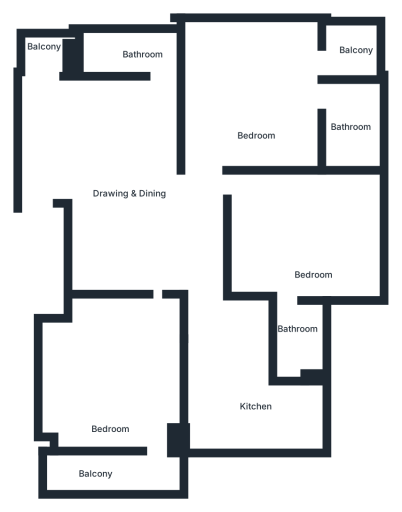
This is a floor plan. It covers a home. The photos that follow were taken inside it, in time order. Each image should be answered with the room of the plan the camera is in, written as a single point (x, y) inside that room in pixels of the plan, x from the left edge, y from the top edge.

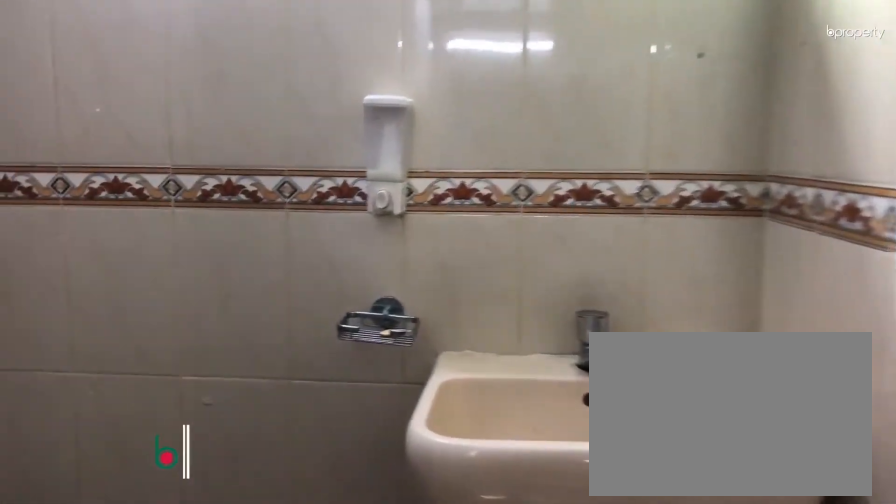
(138, 52)
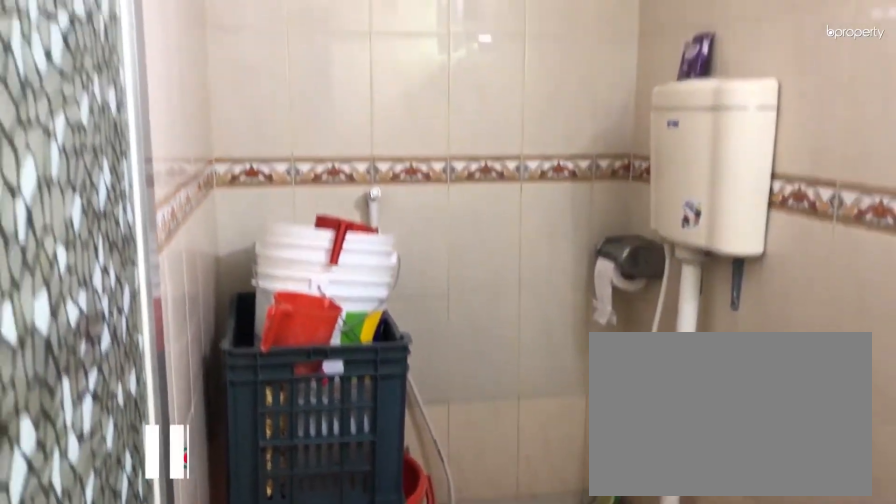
(138, 52)
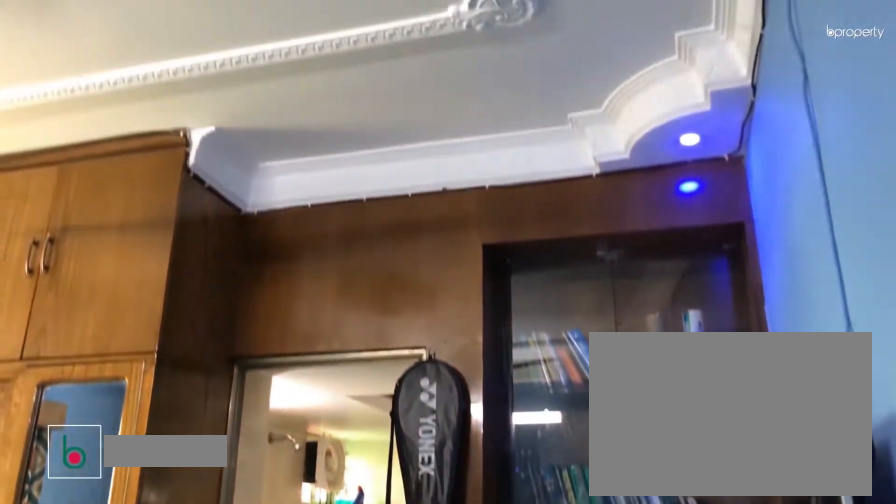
(317, 234)
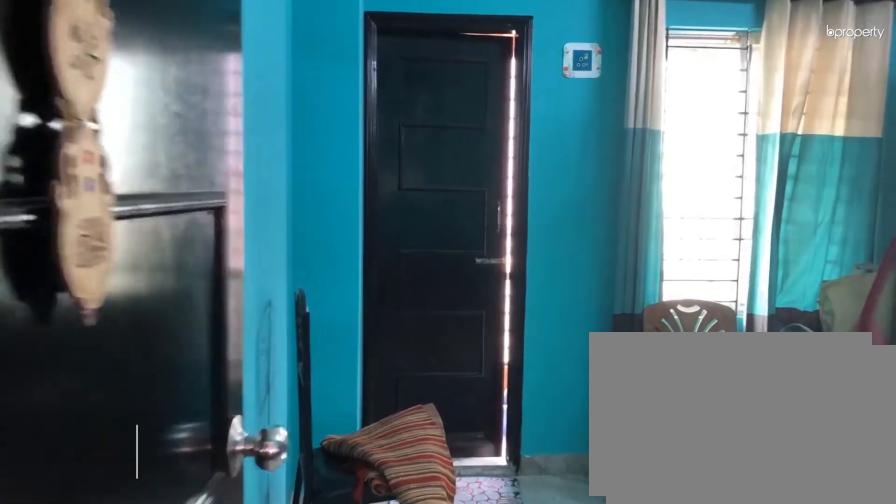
(121, 384)
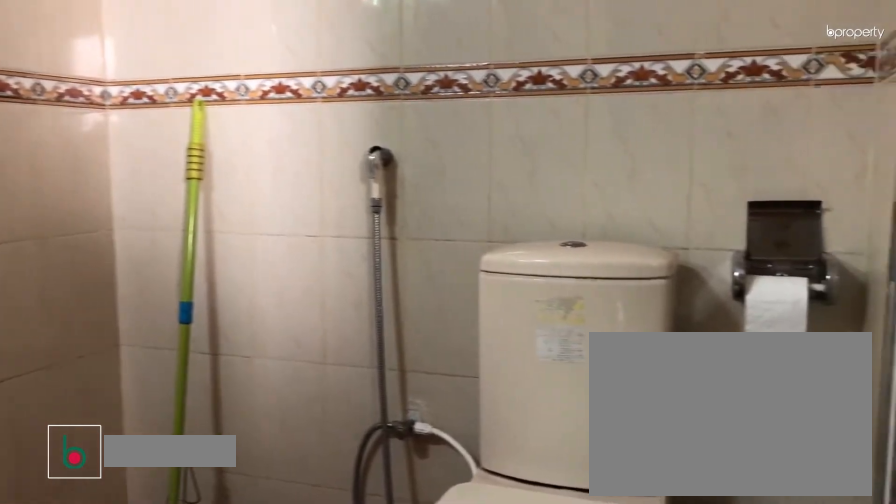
(351, 122)
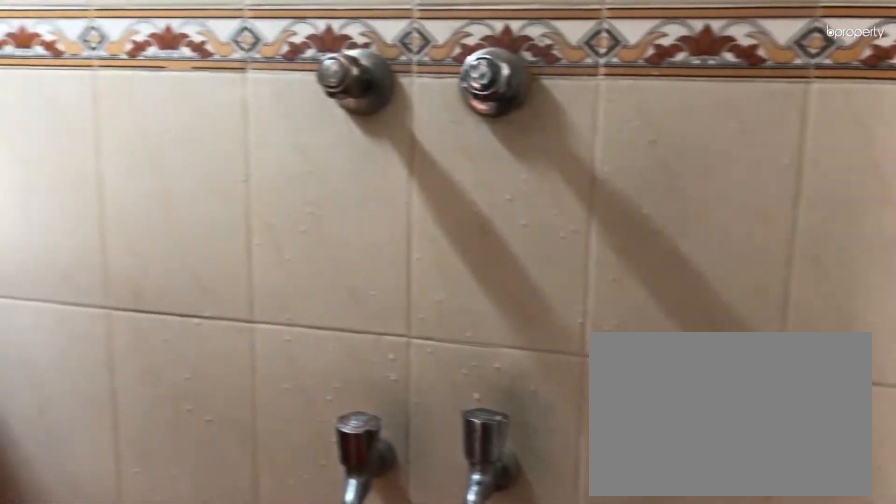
(351, 122)
